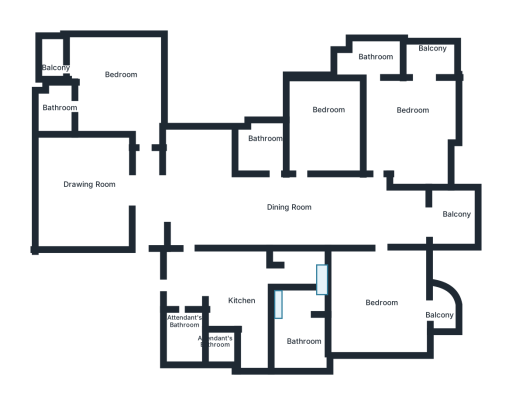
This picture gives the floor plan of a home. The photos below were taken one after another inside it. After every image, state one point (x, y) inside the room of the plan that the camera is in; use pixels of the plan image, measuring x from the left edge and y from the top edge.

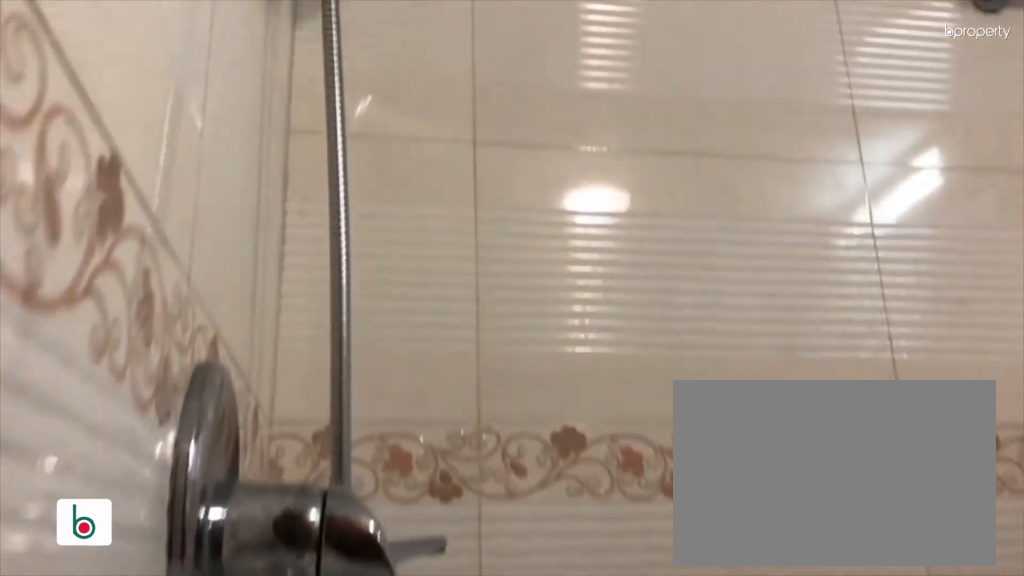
(62, 108)
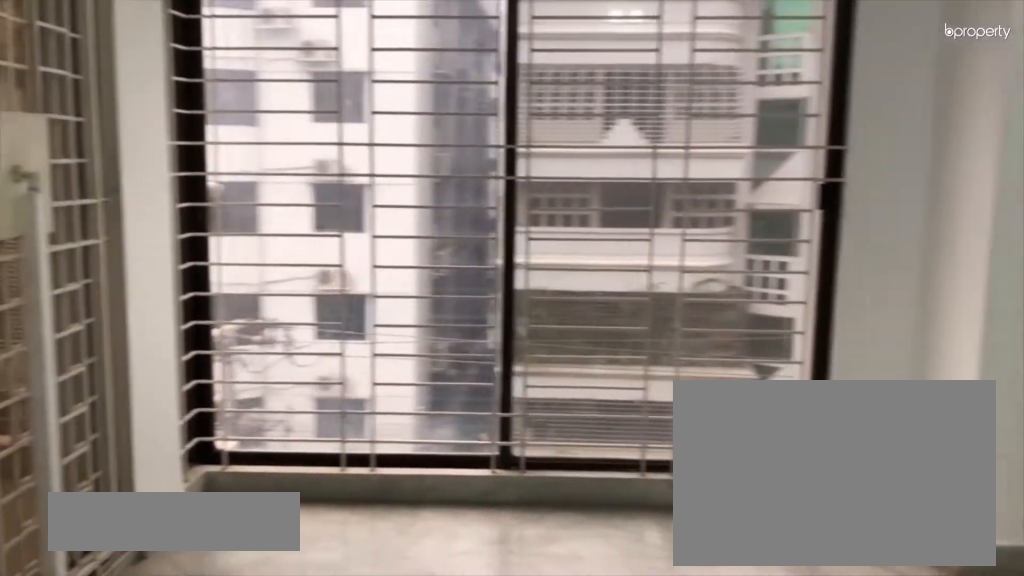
(417, 108)
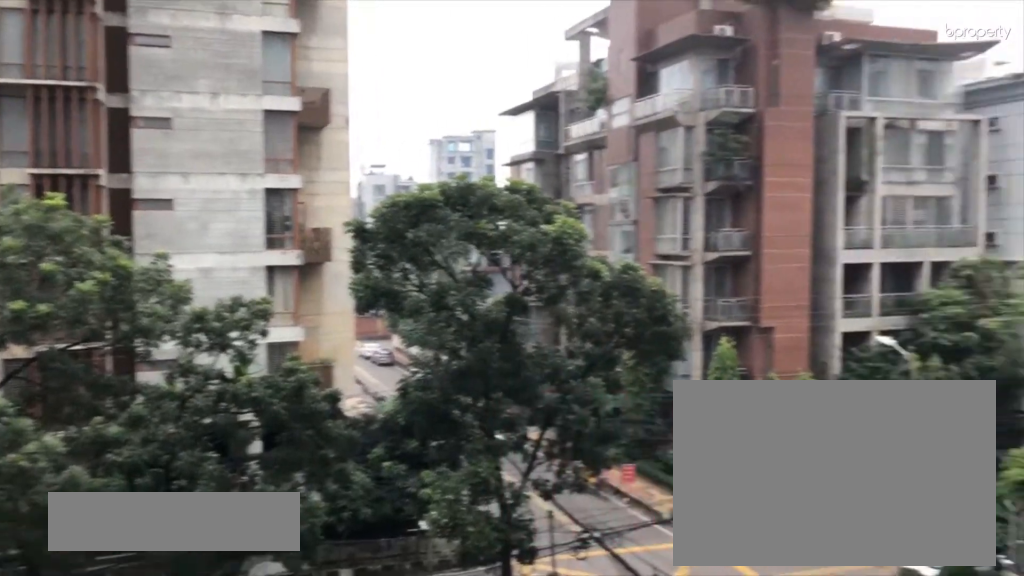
(432, 51)
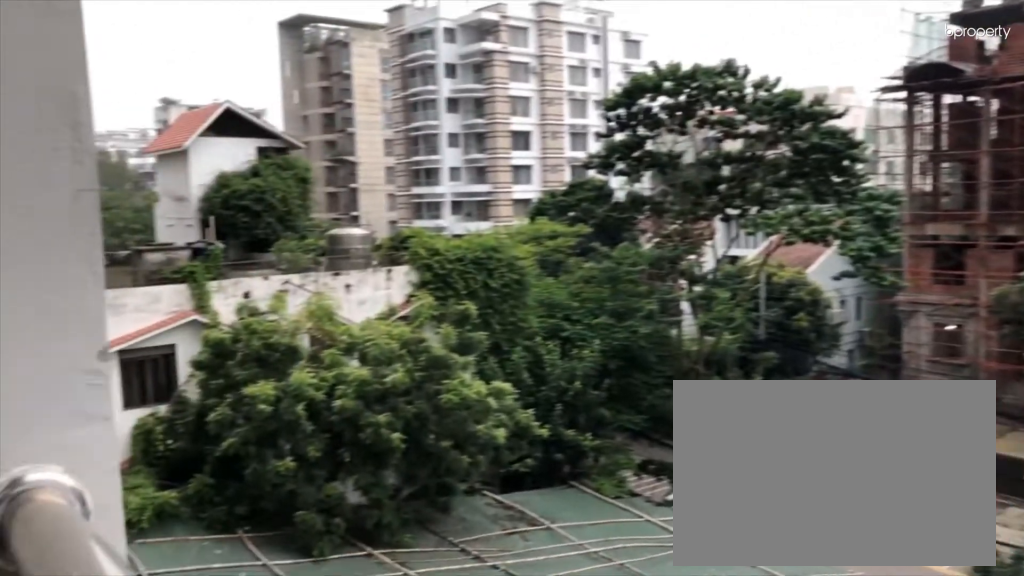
(432, 51)
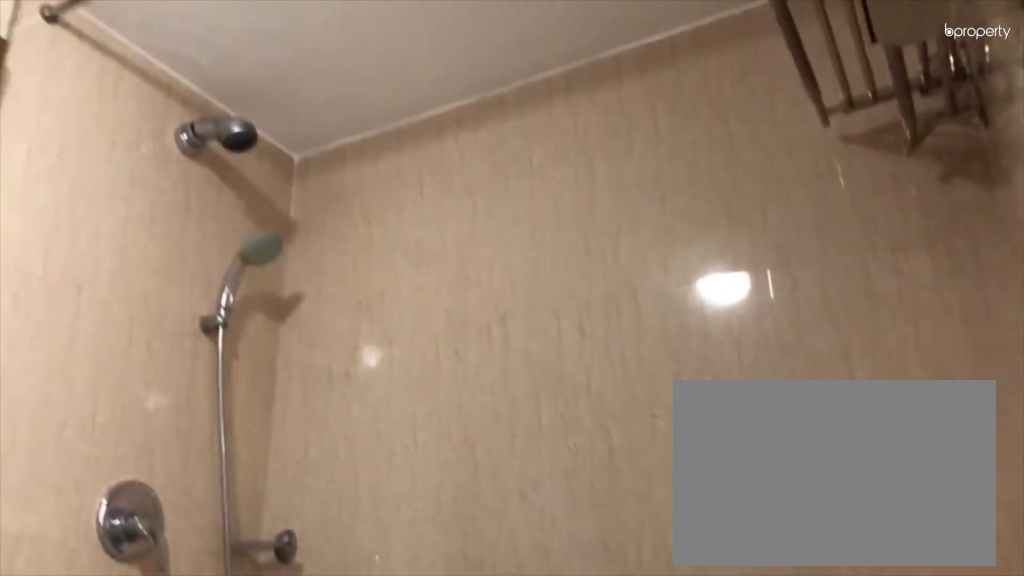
(370, 60)
